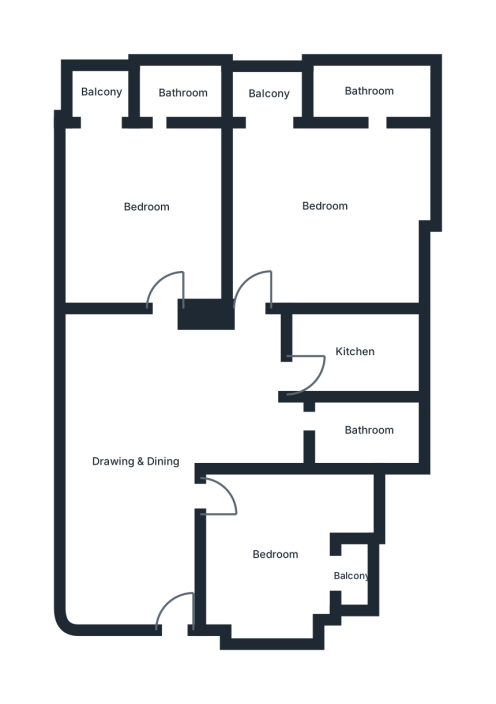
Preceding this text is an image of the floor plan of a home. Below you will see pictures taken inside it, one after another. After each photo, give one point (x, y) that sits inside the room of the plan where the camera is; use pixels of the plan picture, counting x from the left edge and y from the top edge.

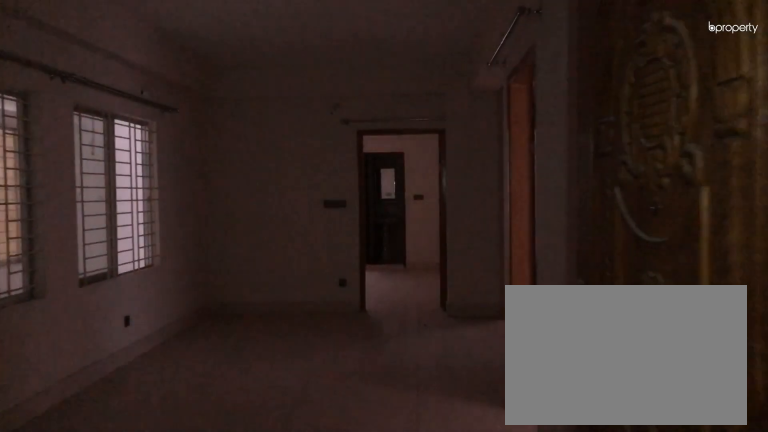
(167, 611)
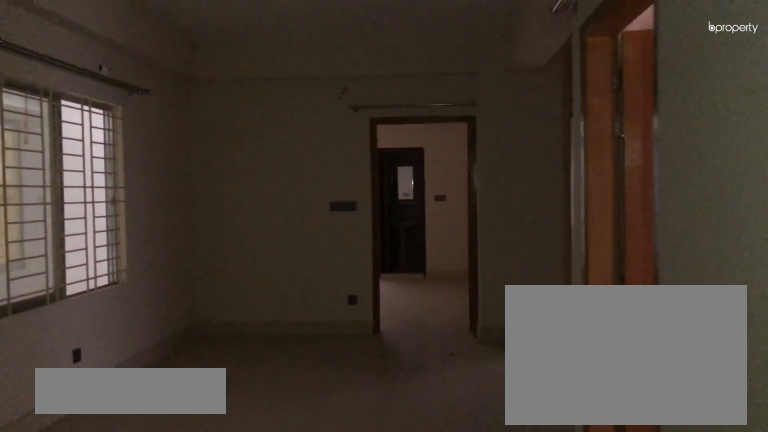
(167, 611)
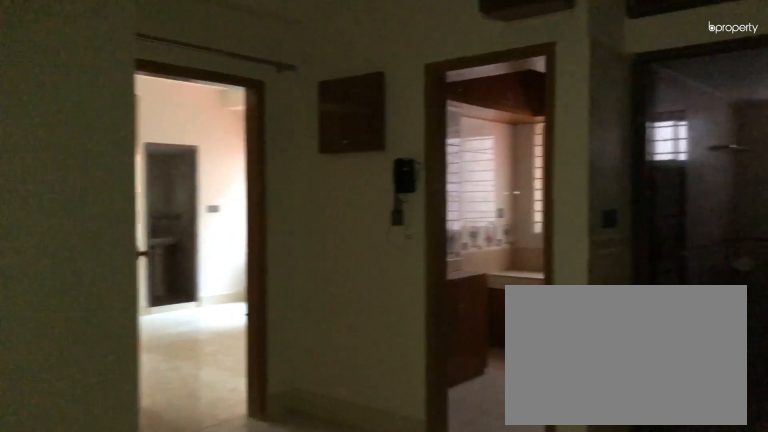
(141, 459)
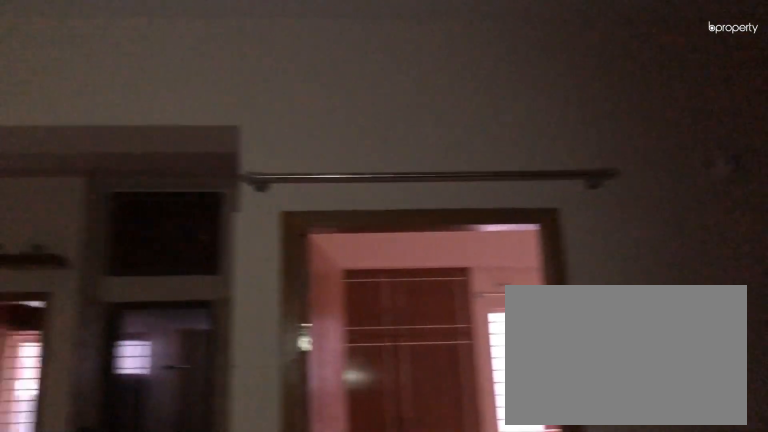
(141, 459)
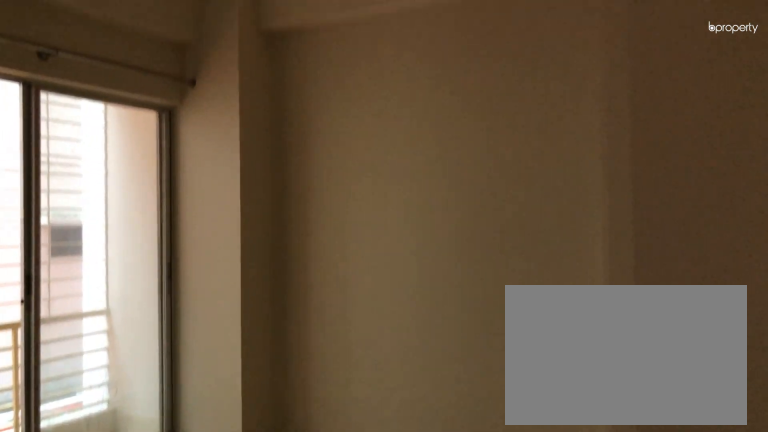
(275, 556)
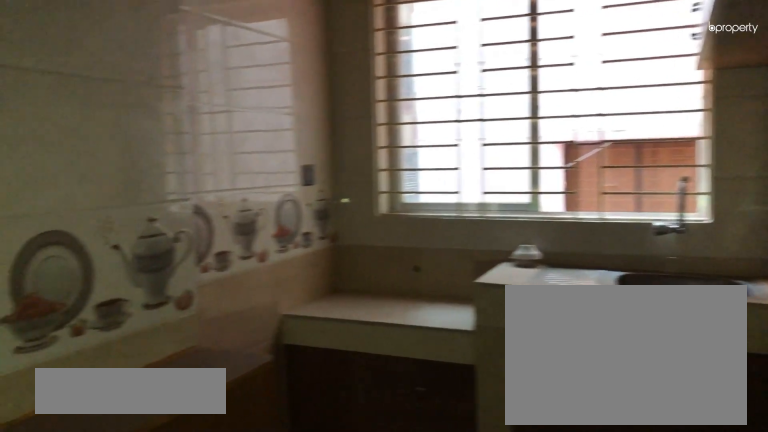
(355, 352)
